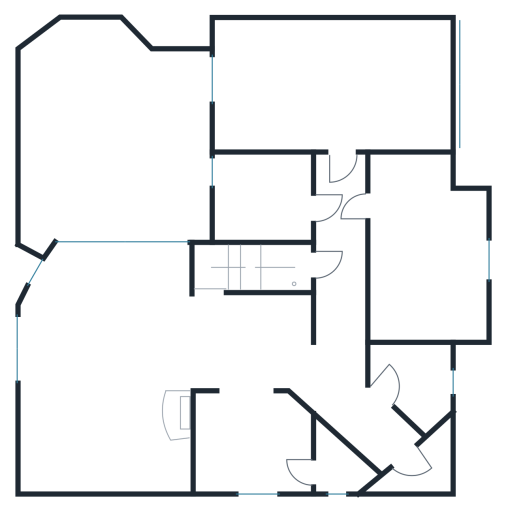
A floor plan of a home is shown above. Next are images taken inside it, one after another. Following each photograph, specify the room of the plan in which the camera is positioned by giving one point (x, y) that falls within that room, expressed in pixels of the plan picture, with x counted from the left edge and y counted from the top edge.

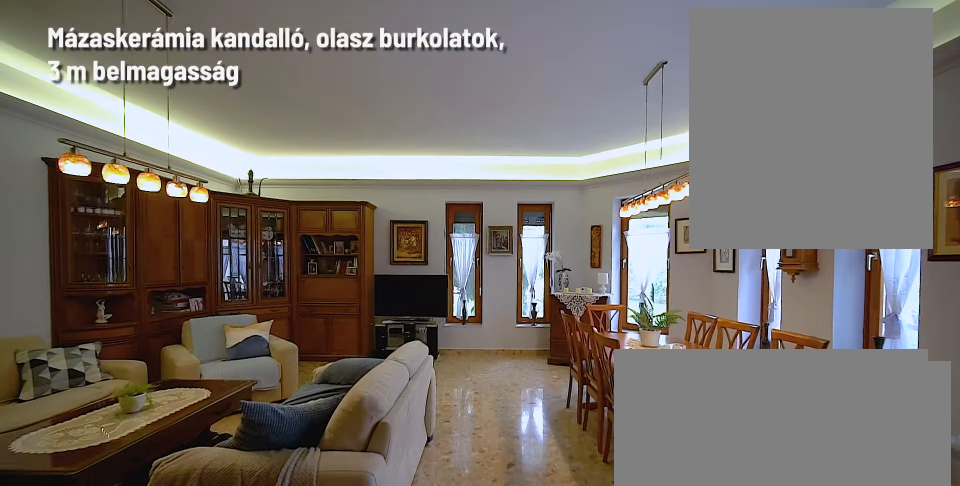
(106, 374)
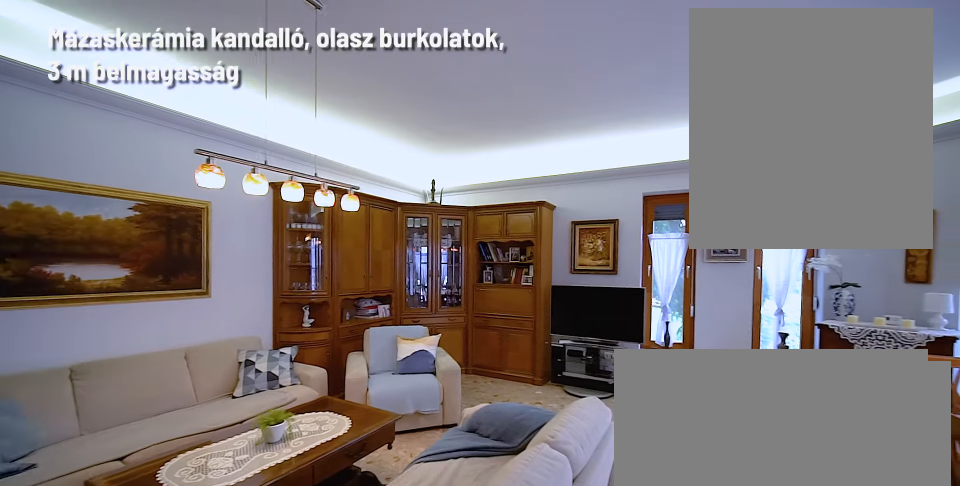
(106, 374)
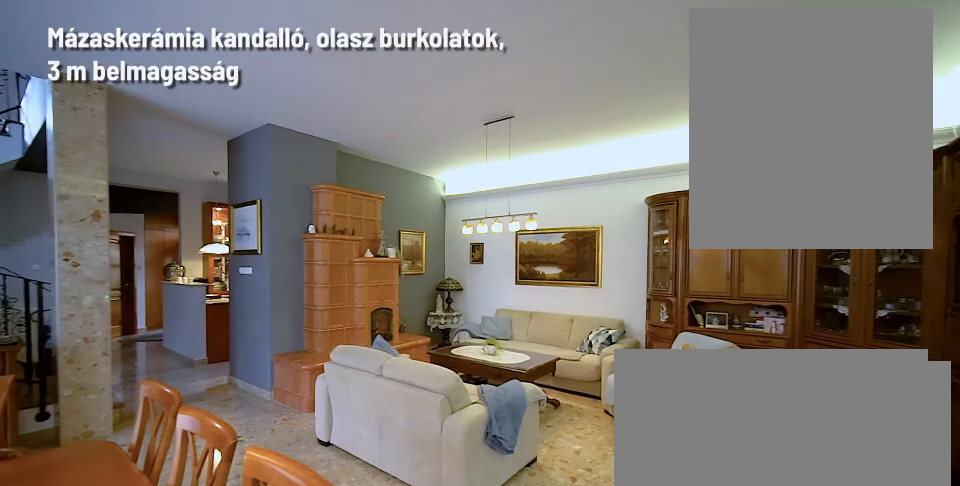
(106, 375)
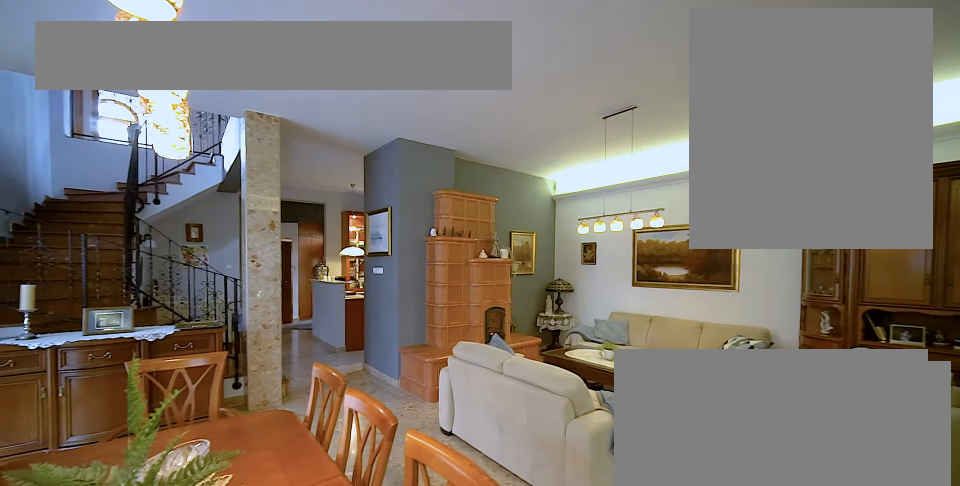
(106, 374)
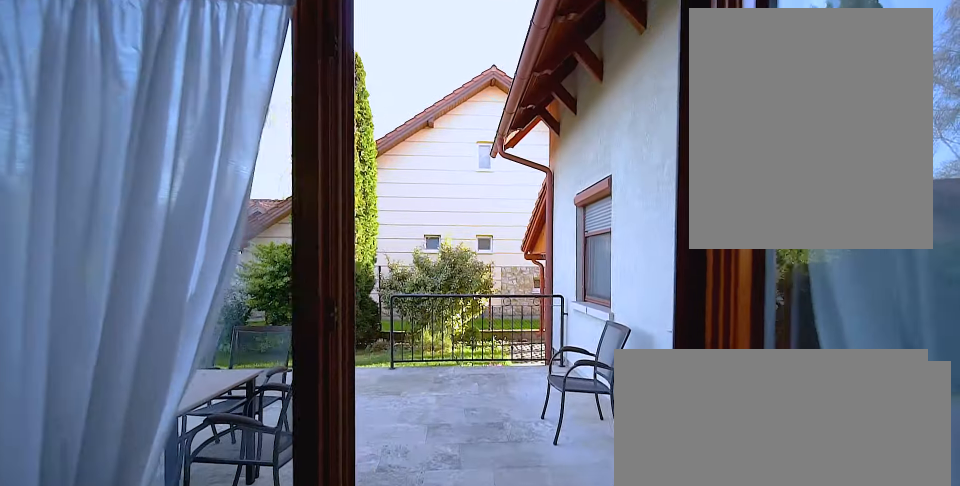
(118, 145)
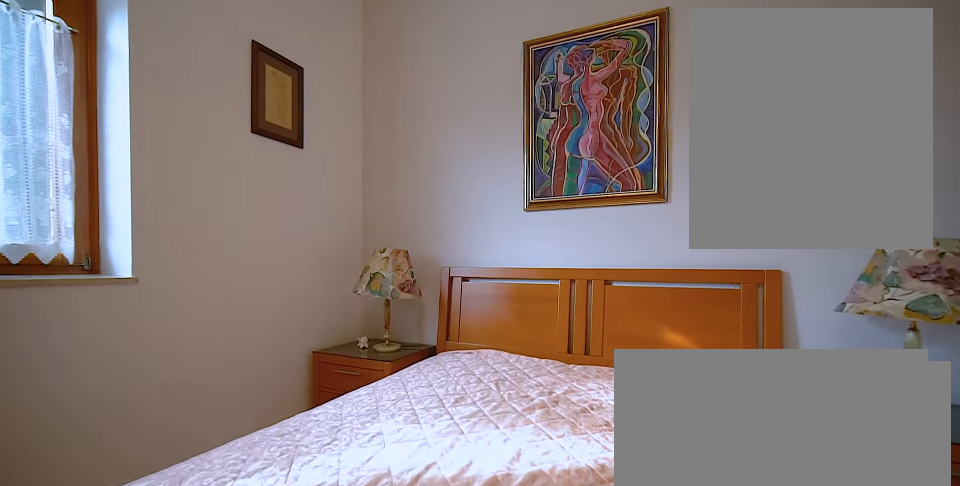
(429, 254)
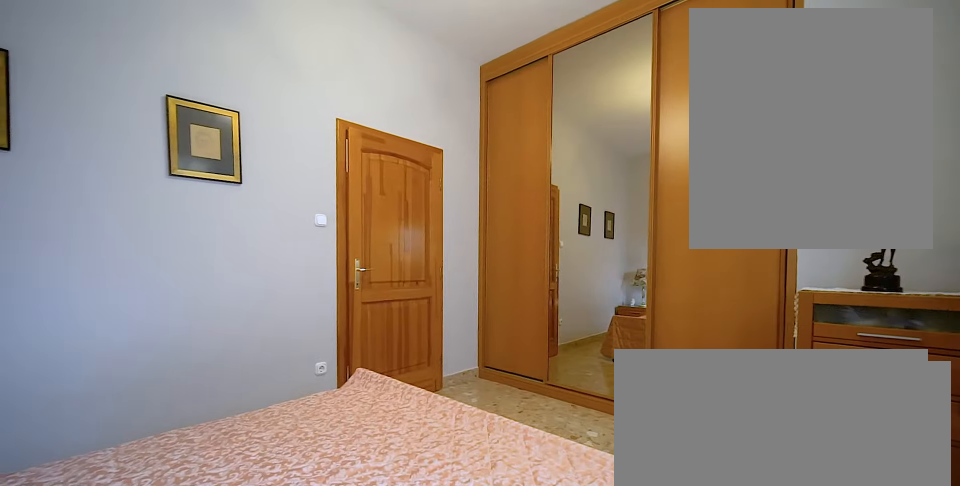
(429, 254)
